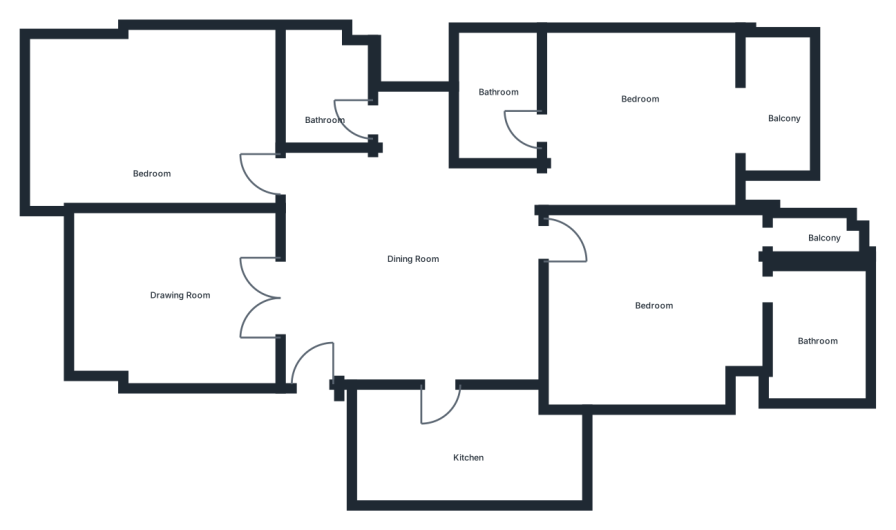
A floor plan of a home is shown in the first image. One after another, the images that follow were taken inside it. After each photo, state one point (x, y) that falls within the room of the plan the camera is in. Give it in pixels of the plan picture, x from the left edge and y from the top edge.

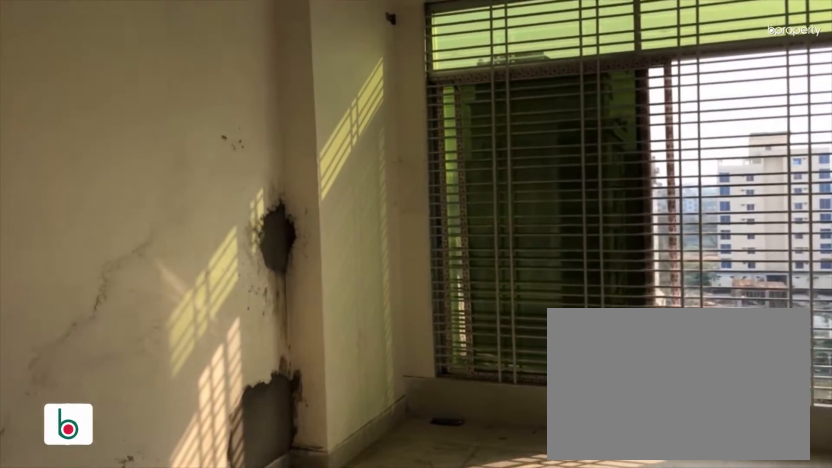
(168, 310)
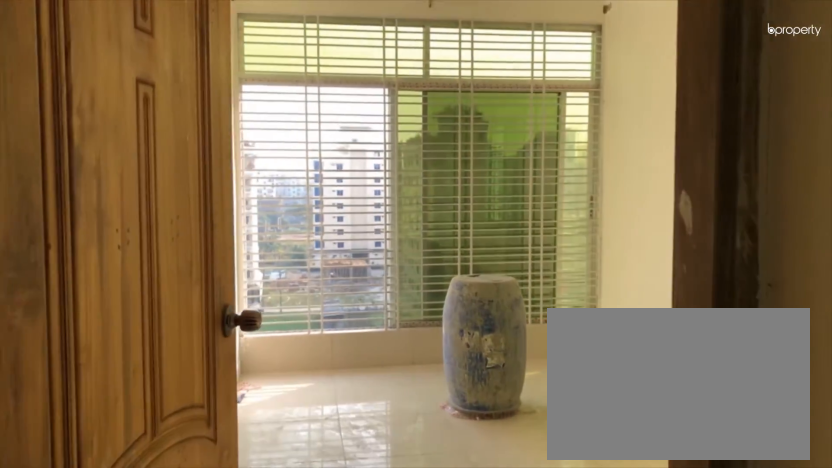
(289, 178)
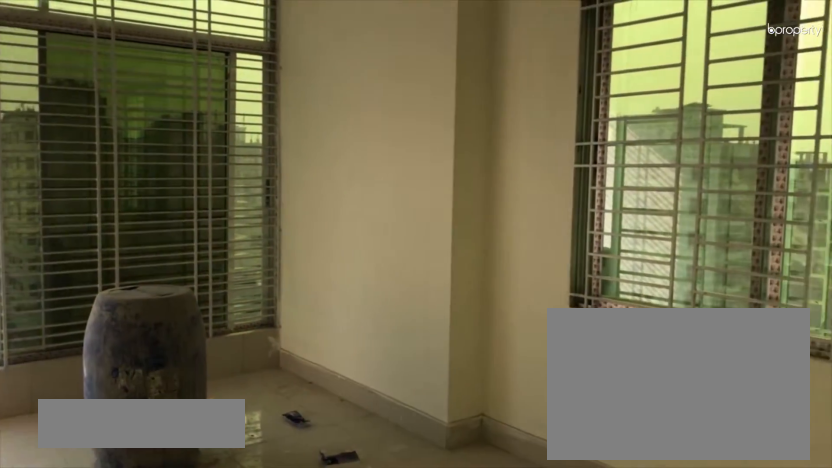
(151, 131)
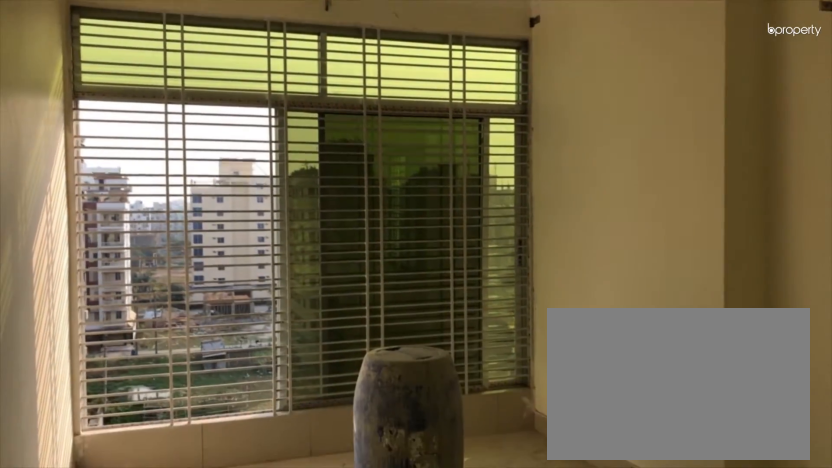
(151, 131)
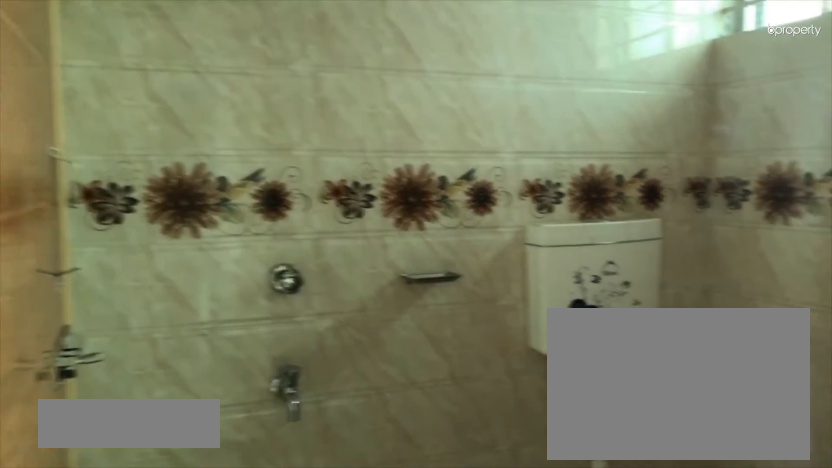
(325, 87)
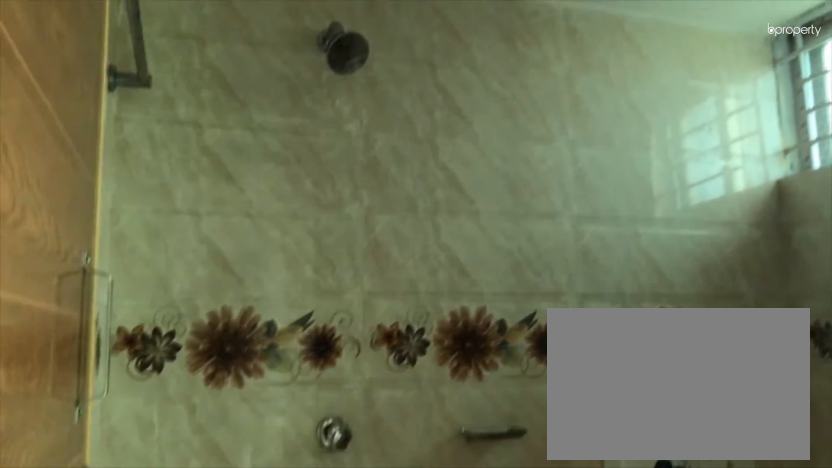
(325, 87)
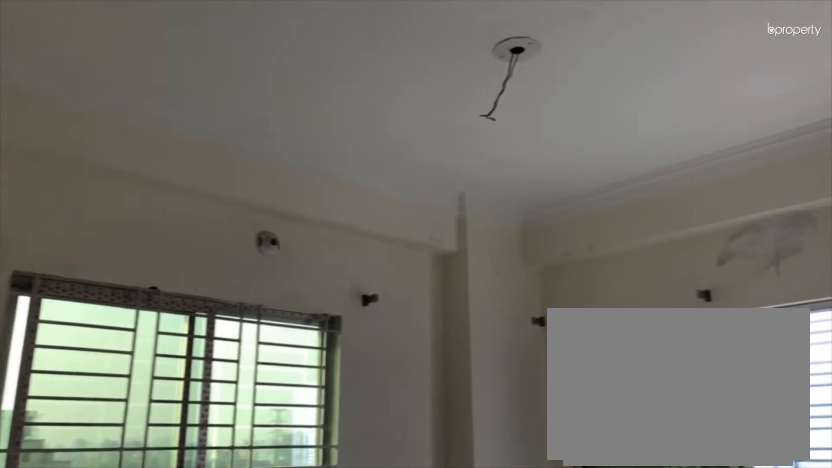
(639, 128)
